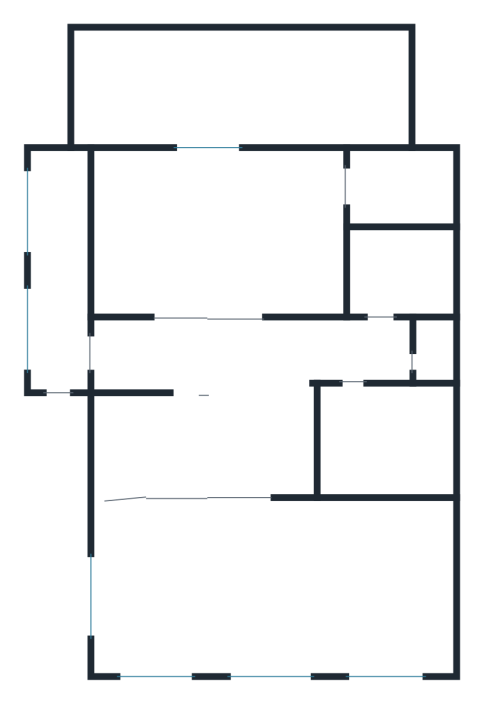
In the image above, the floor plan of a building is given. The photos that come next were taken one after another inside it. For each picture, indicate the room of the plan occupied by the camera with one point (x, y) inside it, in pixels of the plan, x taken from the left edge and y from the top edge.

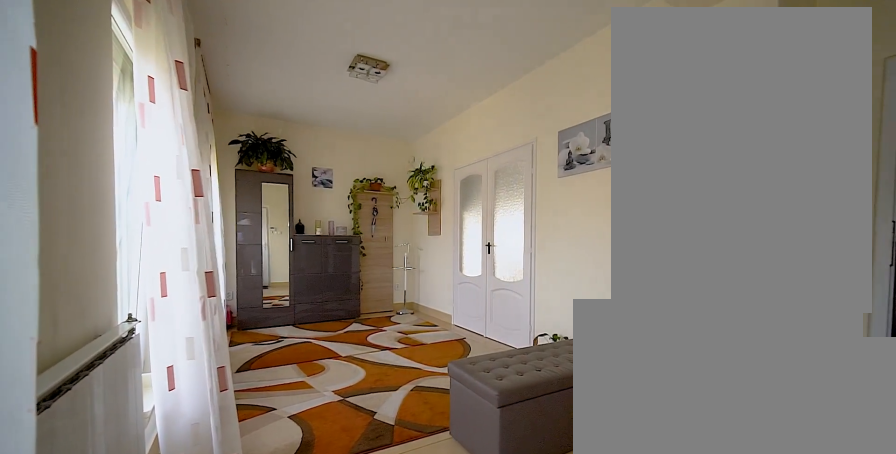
(59, 309)
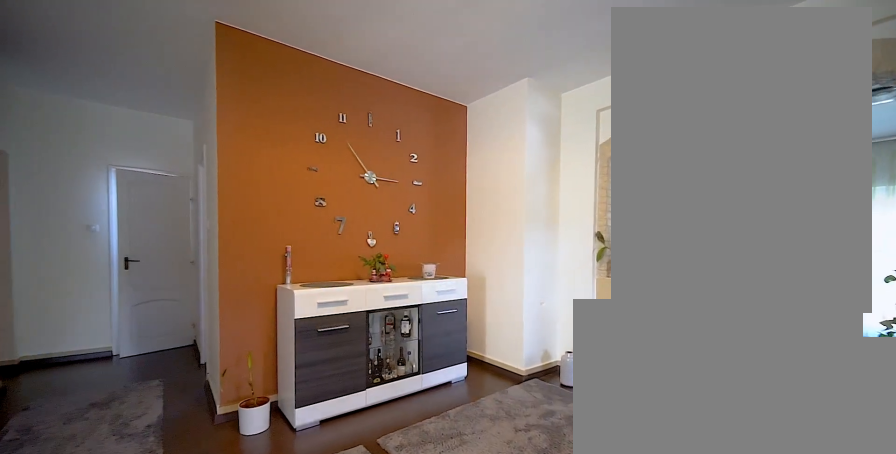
(227, 411)
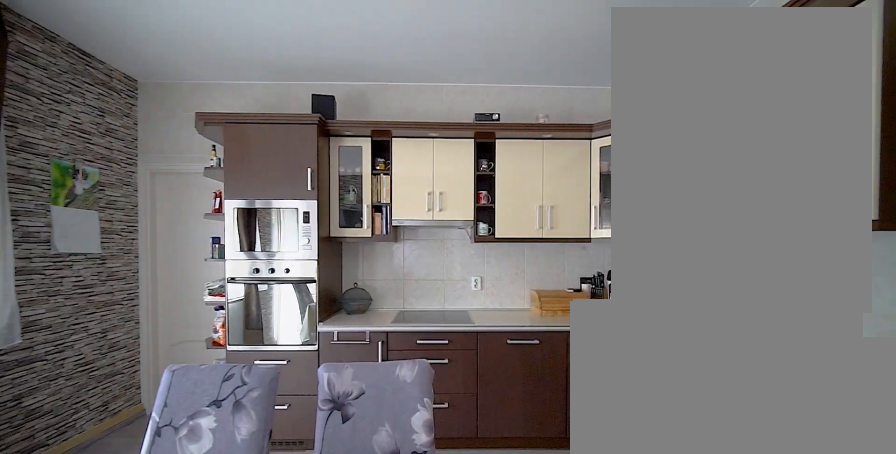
(222, 245)
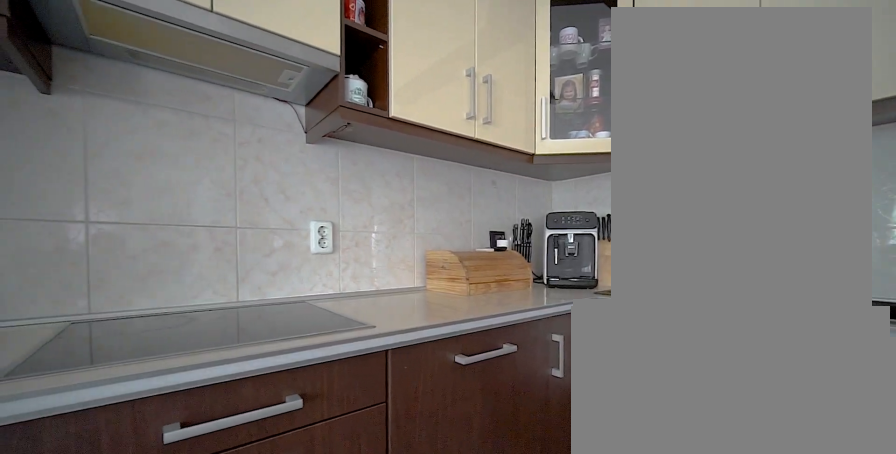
(222, 245)
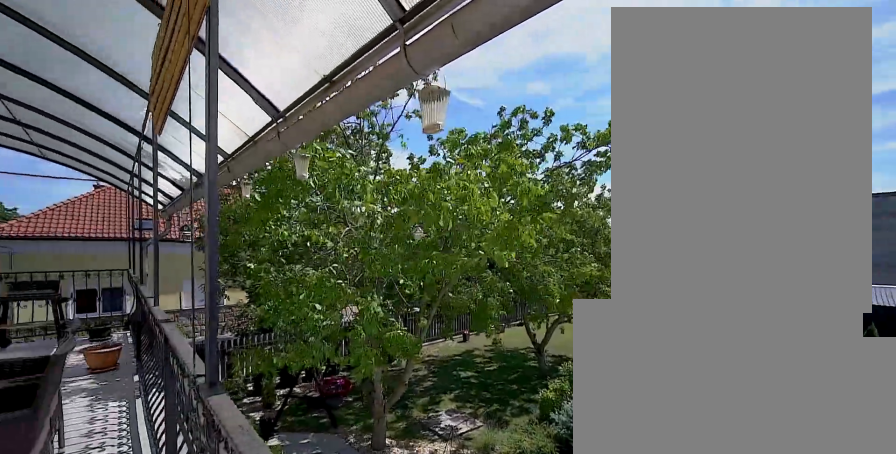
(256, 82)
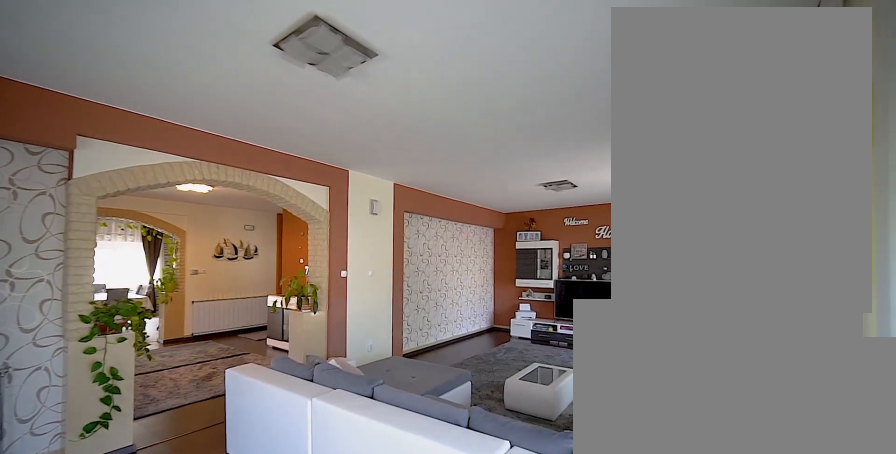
(280, 587)
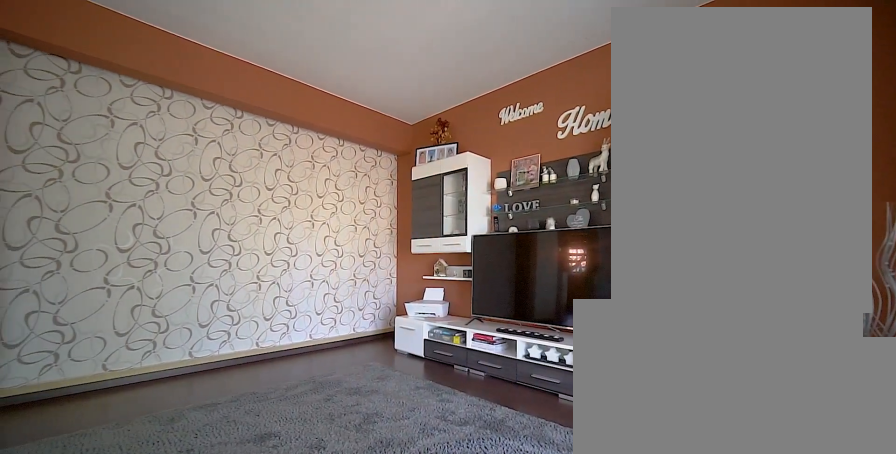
(280, 587)
